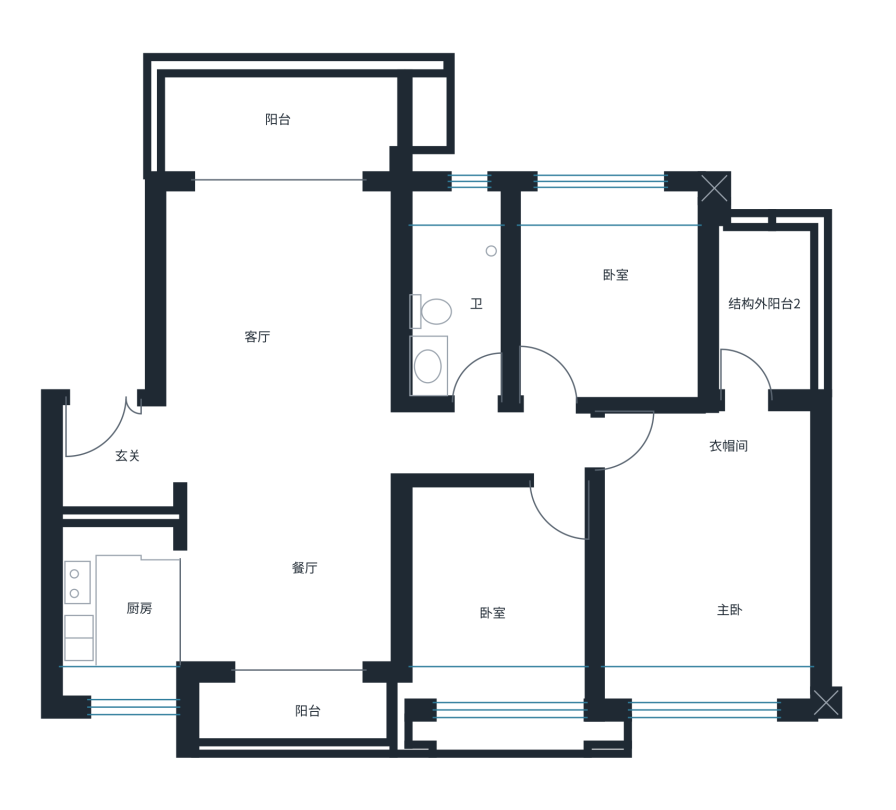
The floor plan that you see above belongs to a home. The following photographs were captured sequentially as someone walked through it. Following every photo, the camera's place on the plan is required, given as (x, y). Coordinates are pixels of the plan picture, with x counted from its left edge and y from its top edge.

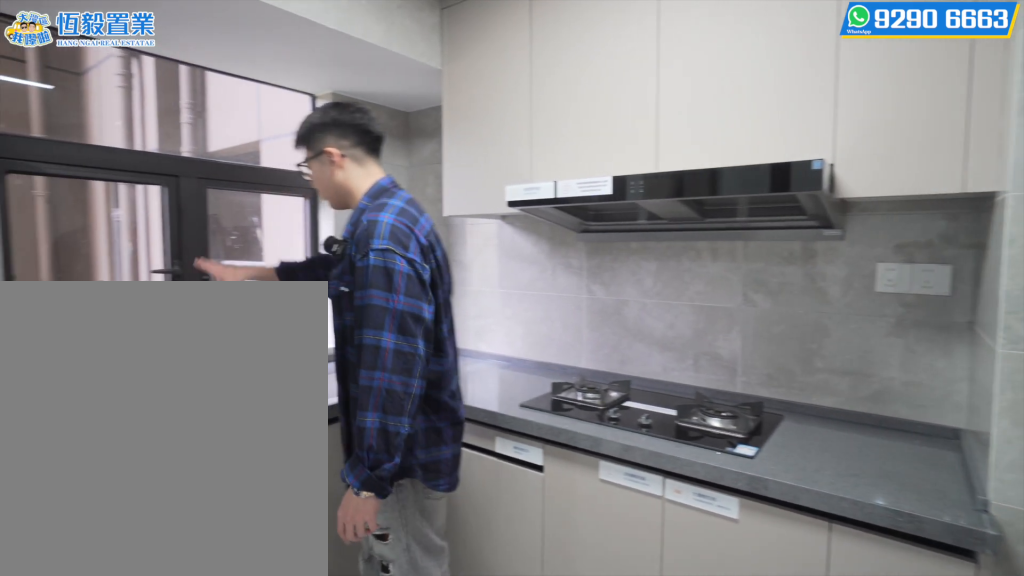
(134, 633)
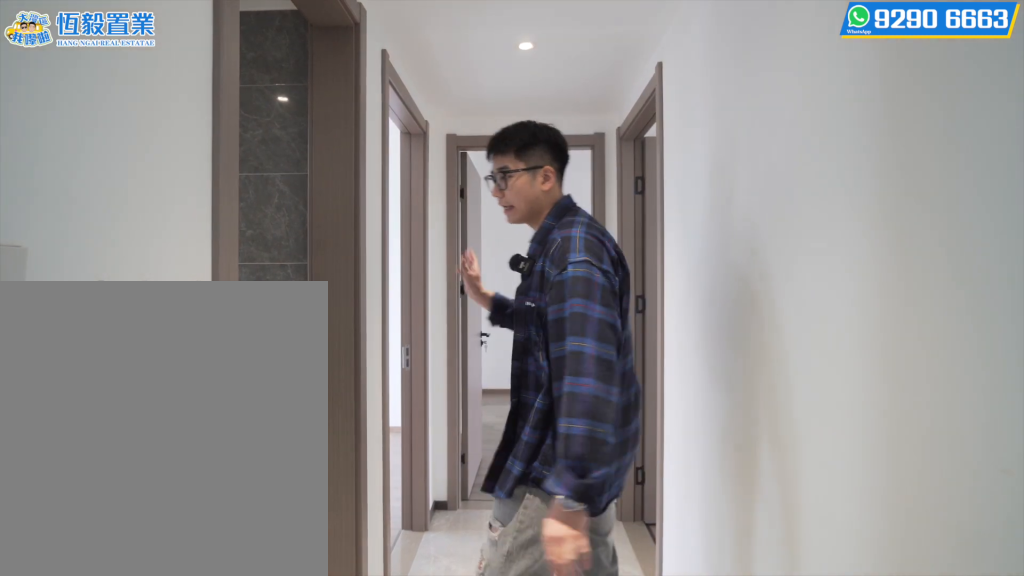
(487, 434)
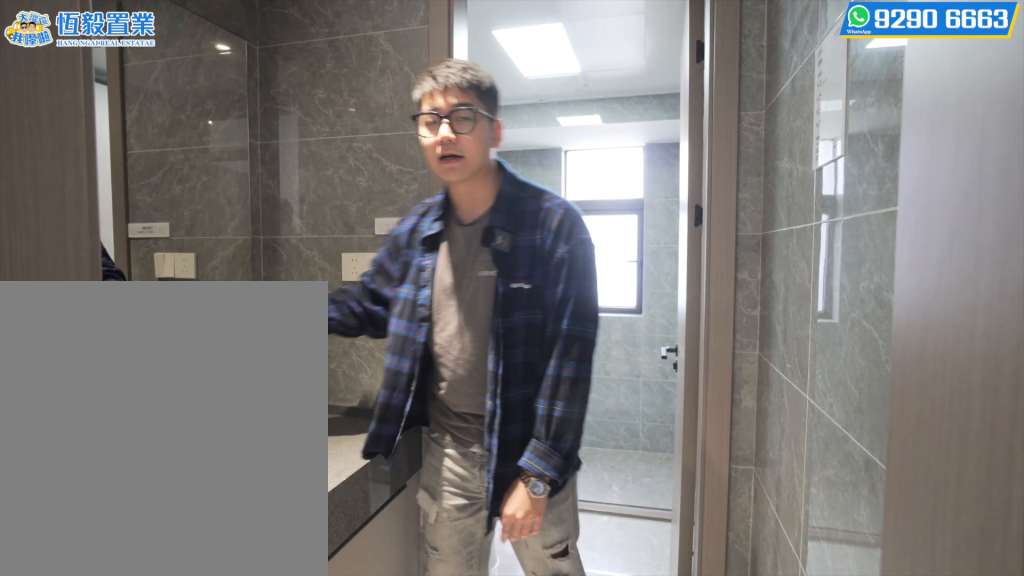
(472, 353)
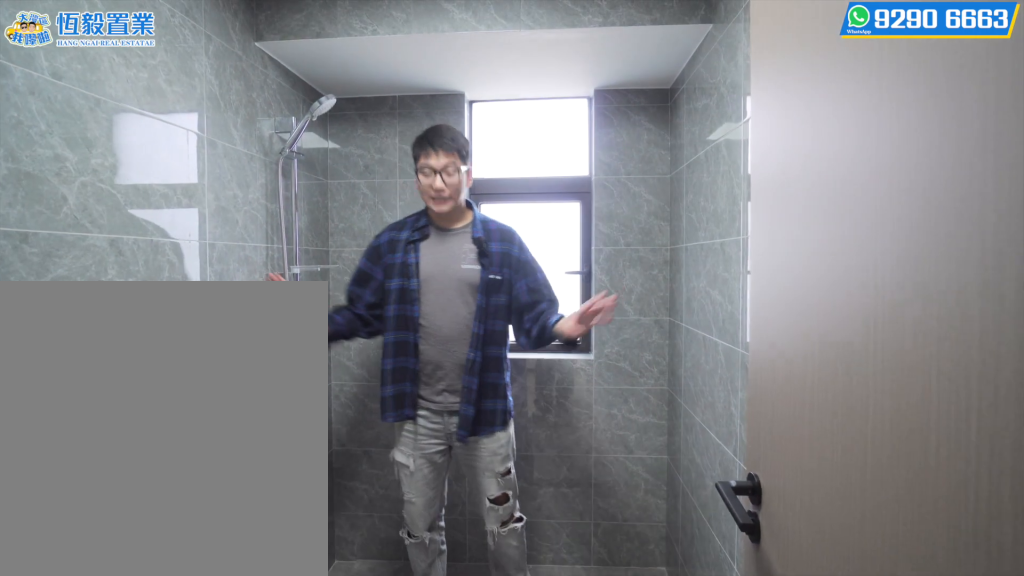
(472, 218)
